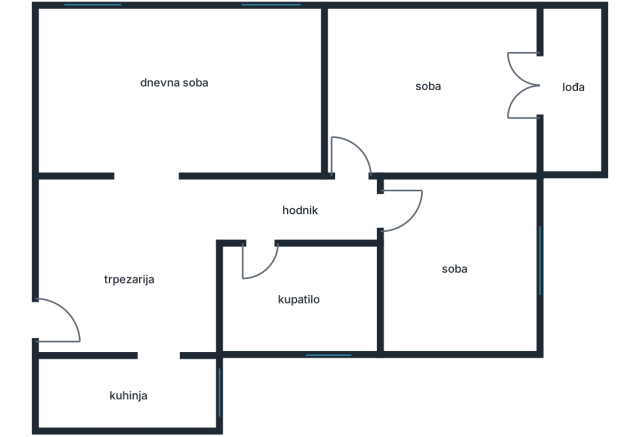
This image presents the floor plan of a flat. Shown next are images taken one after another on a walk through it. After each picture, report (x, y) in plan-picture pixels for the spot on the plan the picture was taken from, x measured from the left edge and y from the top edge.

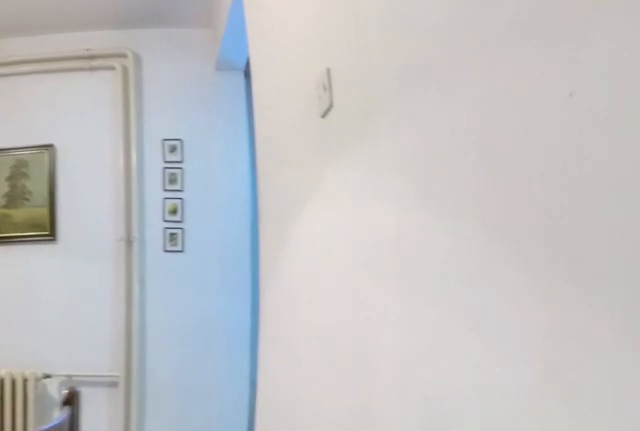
(87, 298)
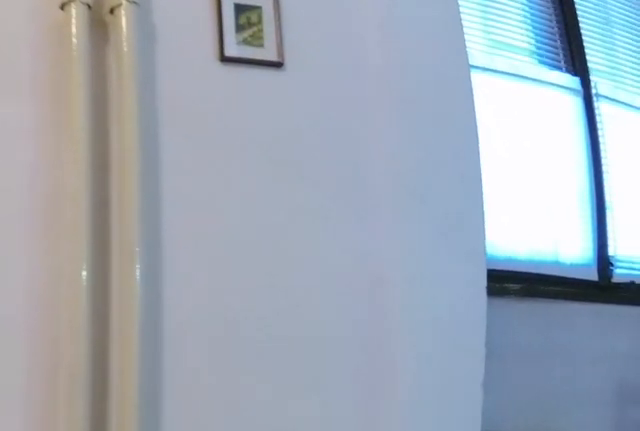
(142, 299)
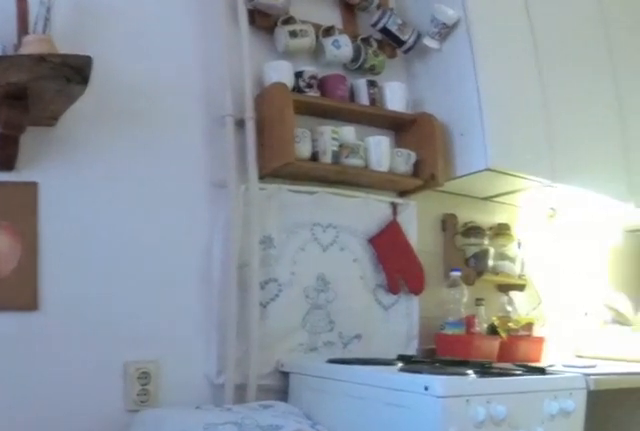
(161, 363)
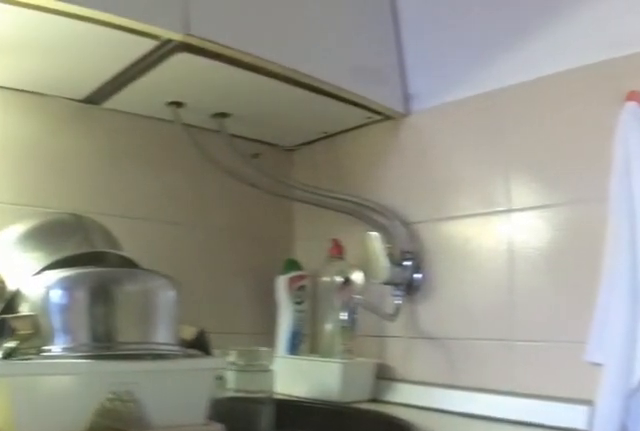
(77, 372)
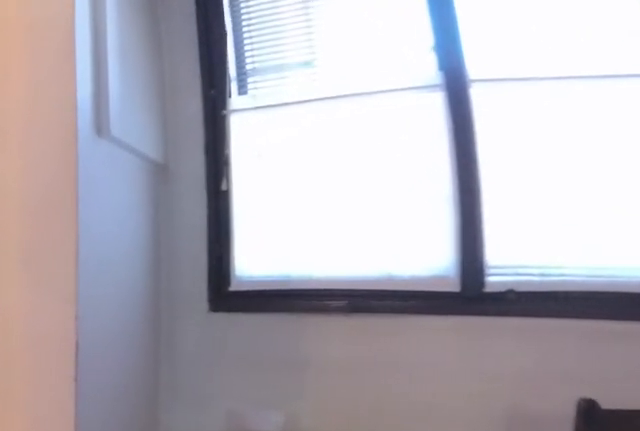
(140, 392)
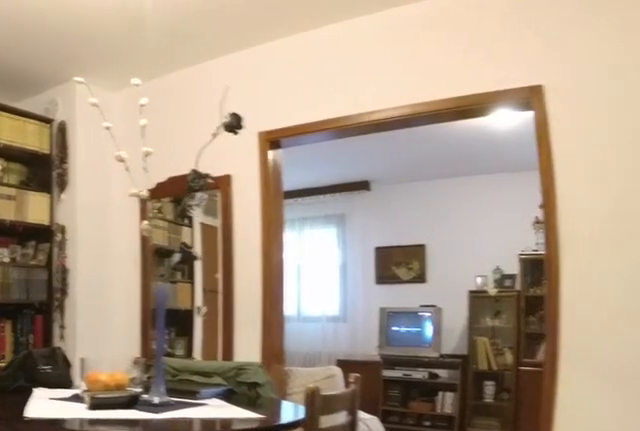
(166, 344)
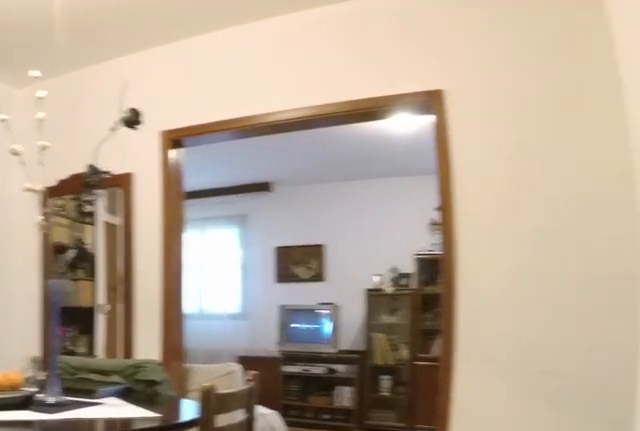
(164, 345)
